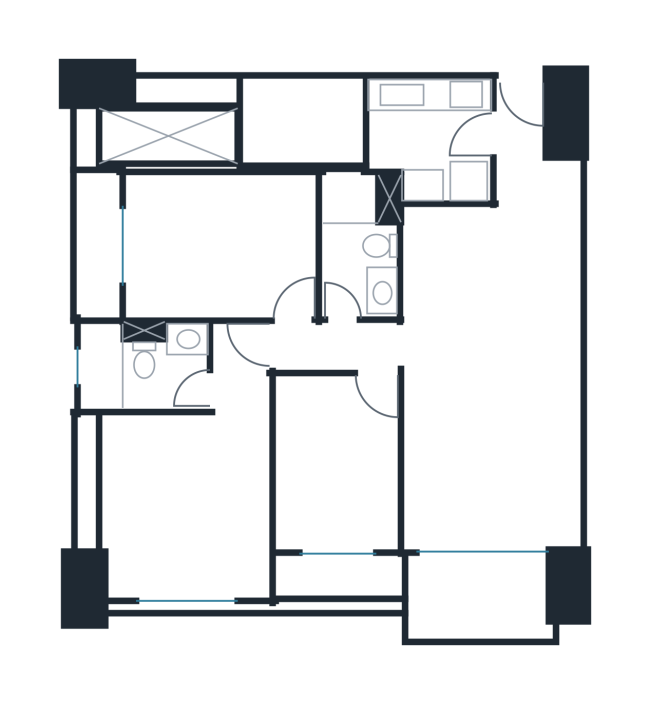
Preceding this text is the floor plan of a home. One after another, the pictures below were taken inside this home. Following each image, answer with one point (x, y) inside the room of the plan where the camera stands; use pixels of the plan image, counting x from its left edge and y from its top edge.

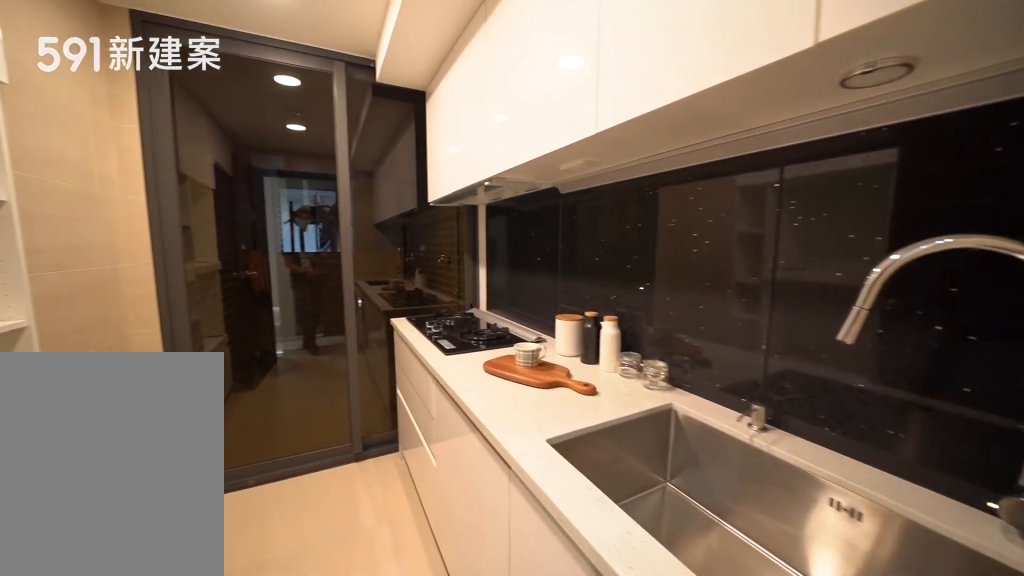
(429, 120)
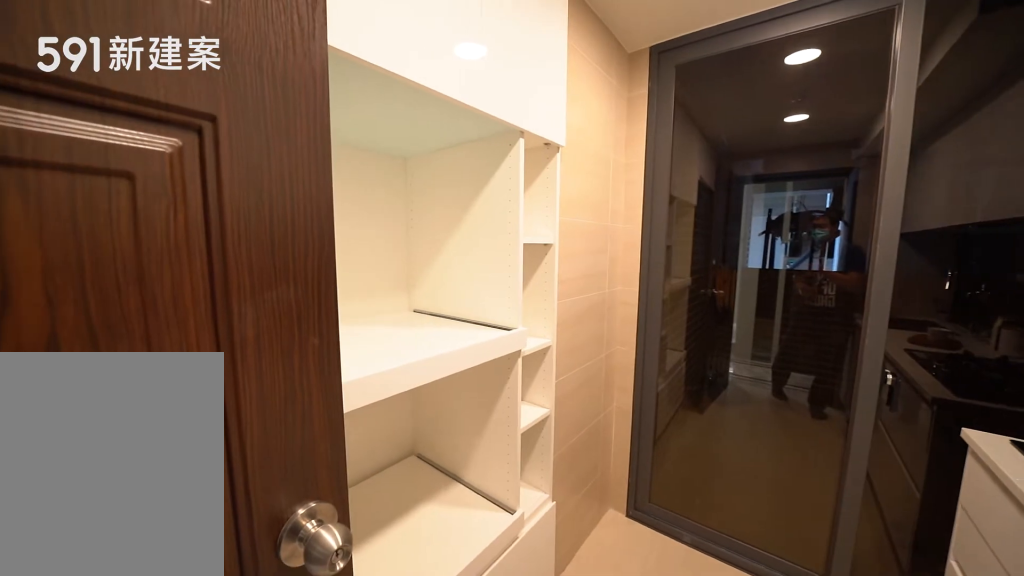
(429, 120)
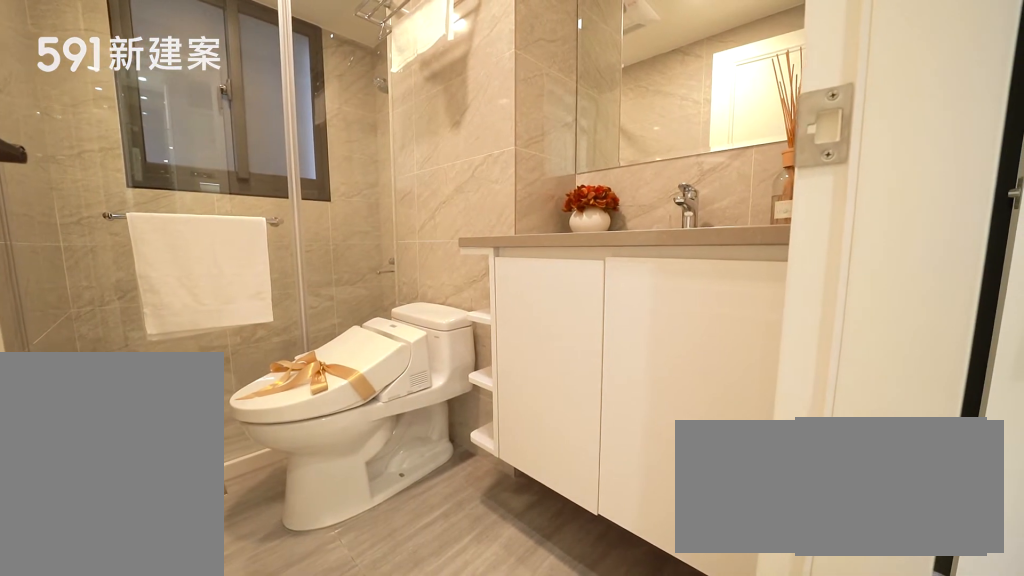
(140, 365)
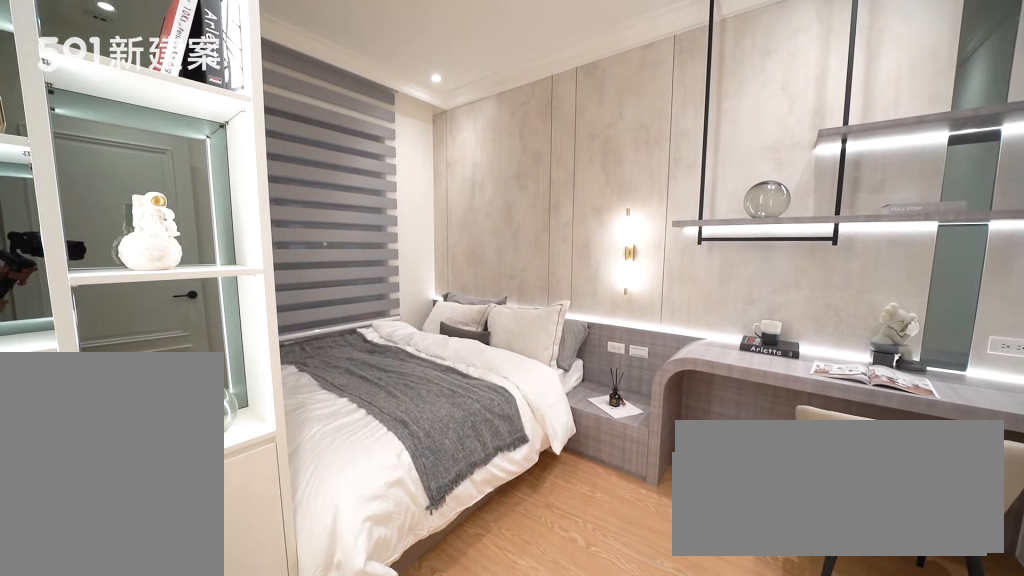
(215, 243)
